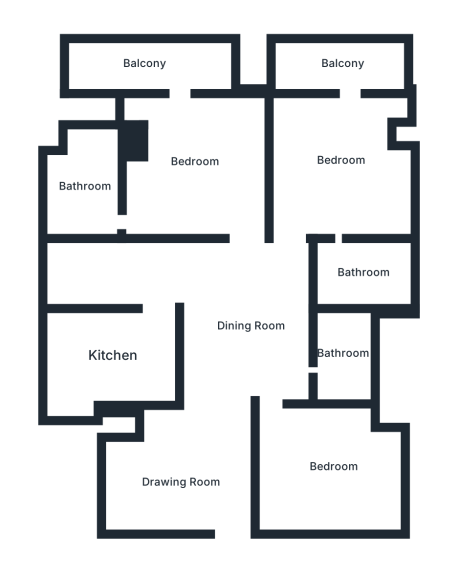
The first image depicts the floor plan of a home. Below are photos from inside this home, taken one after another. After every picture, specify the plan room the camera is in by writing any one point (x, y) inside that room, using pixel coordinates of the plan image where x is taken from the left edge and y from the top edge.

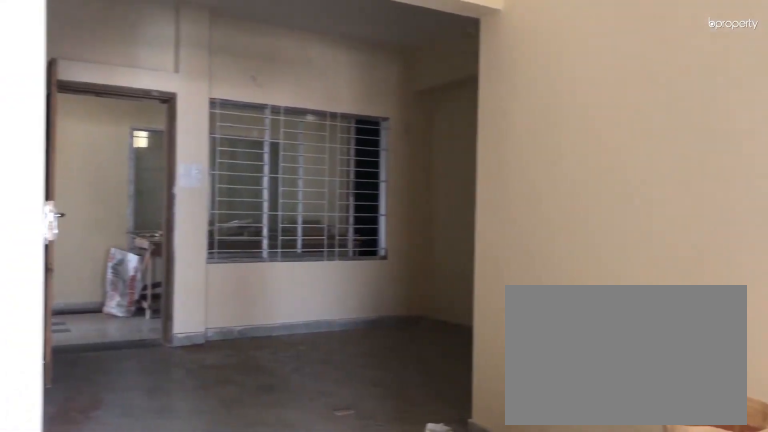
(249, 325)
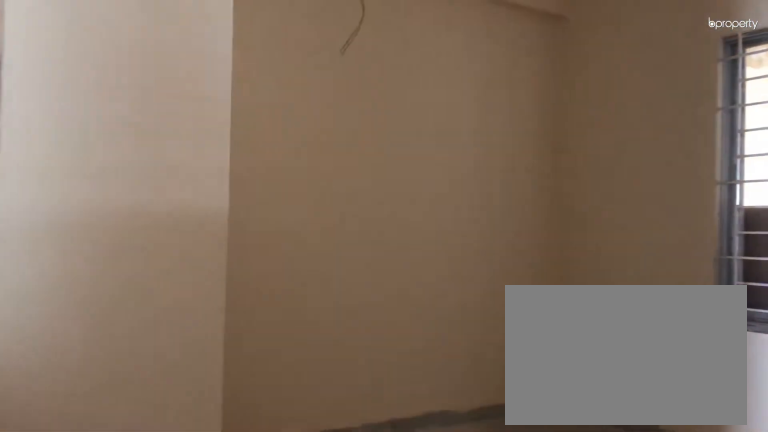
(334, 469)
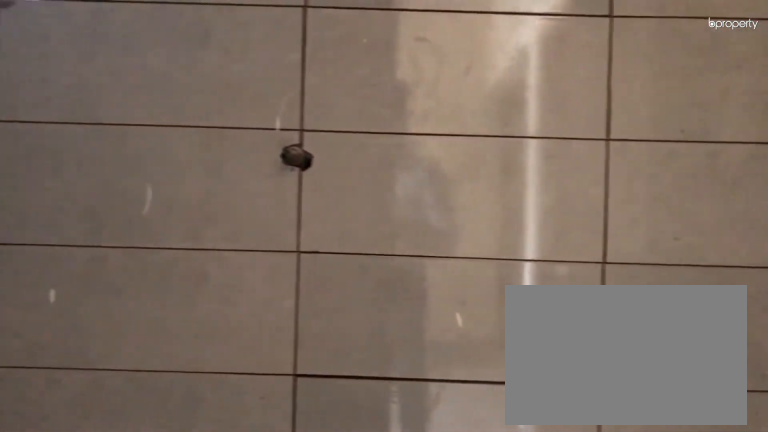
(341, 351)
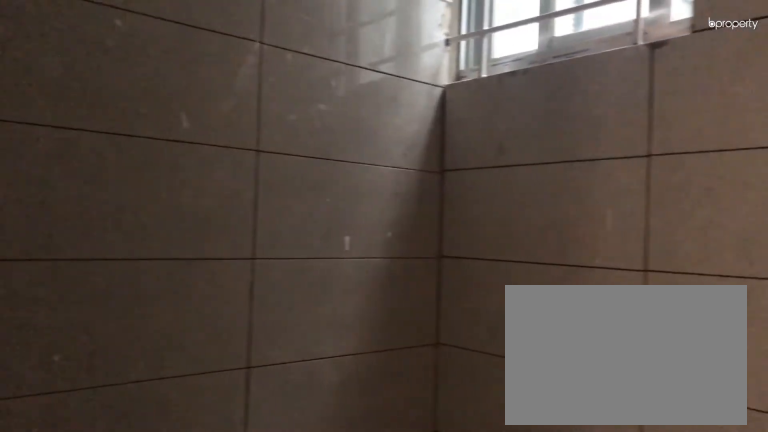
(341, 351)
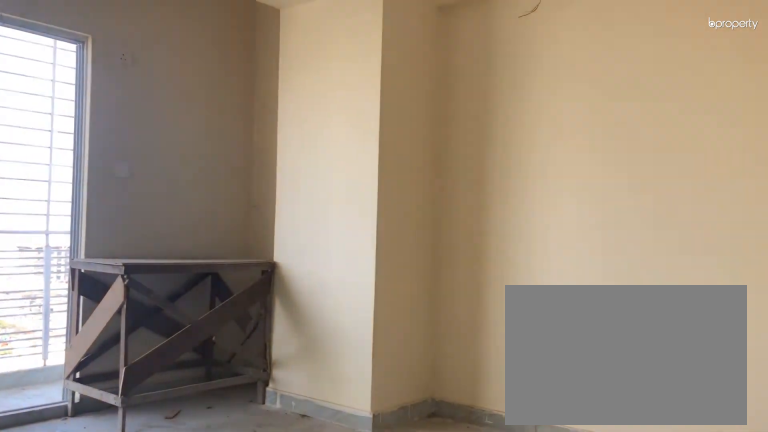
(341, 159)
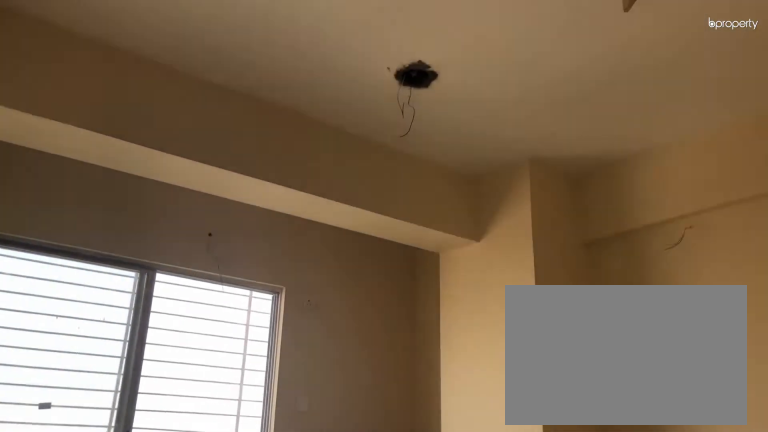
(342, 159)
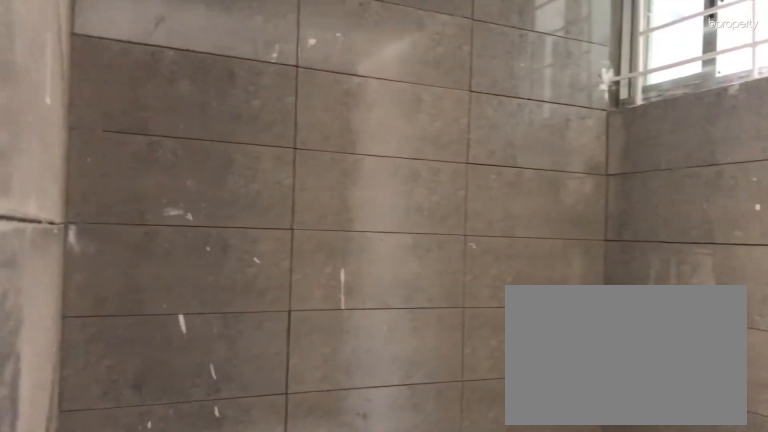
(362, 275)
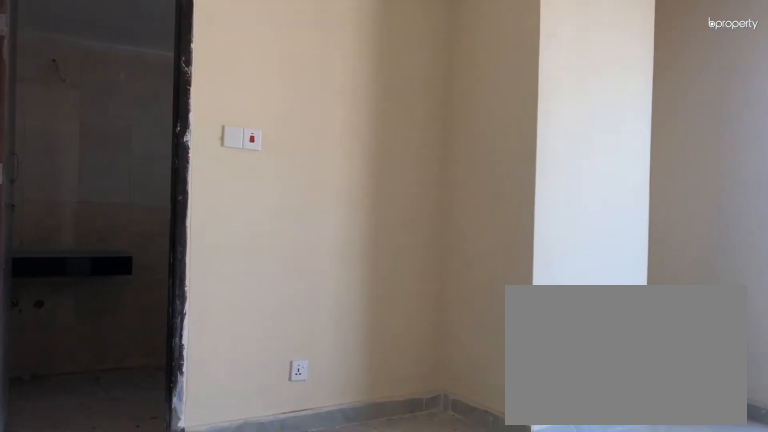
(195, 161)
